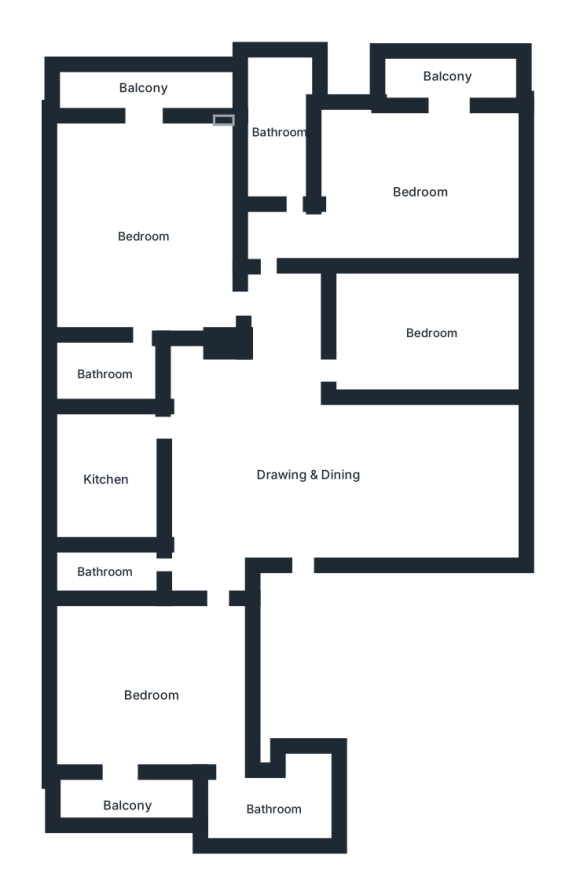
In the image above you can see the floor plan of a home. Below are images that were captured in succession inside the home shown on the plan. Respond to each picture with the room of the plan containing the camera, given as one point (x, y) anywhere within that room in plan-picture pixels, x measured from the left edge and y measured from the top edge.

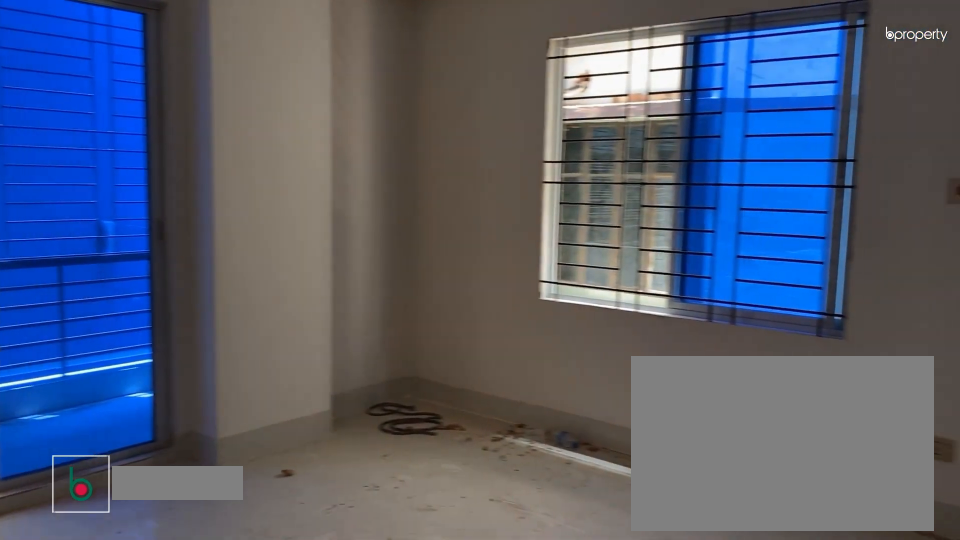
(152, 695)
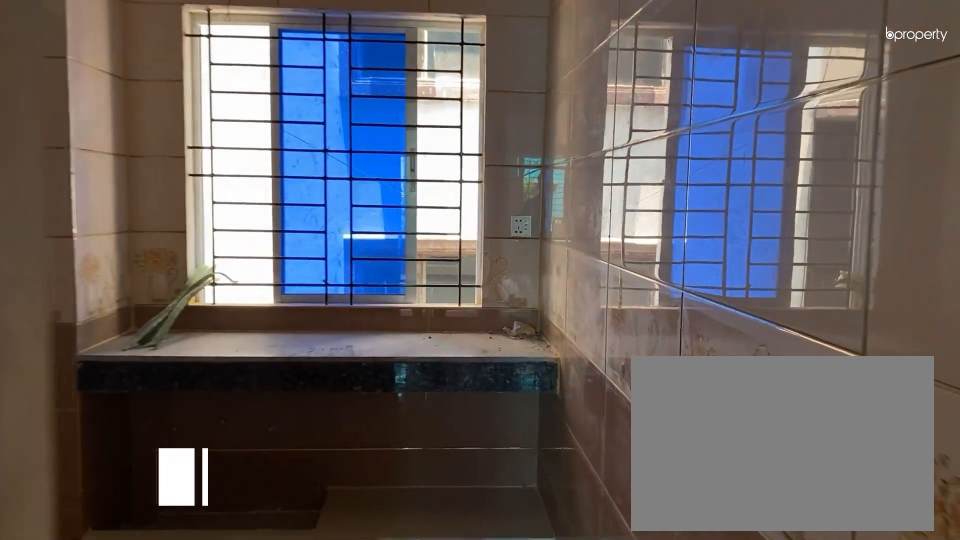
(107, 481)
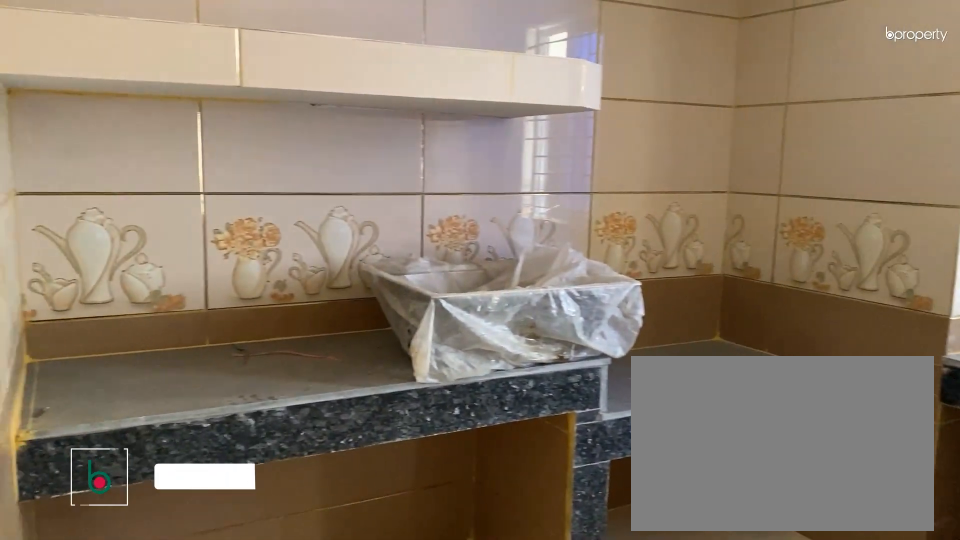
(107, 481)
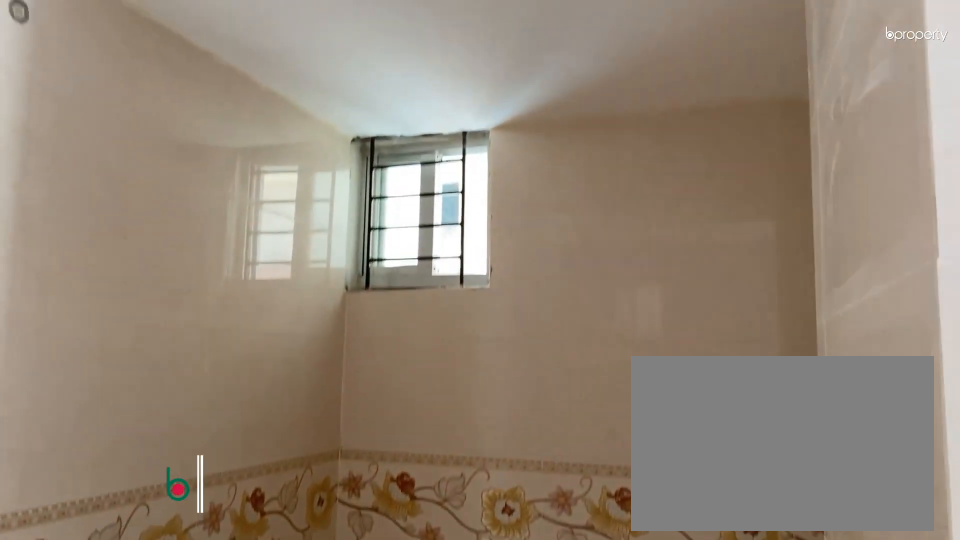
(105, 372)
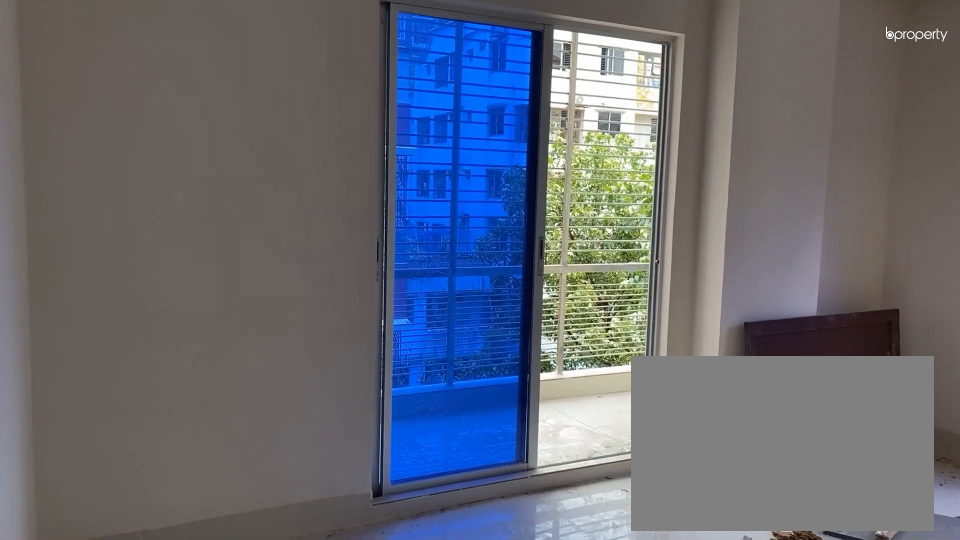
(423, 192)
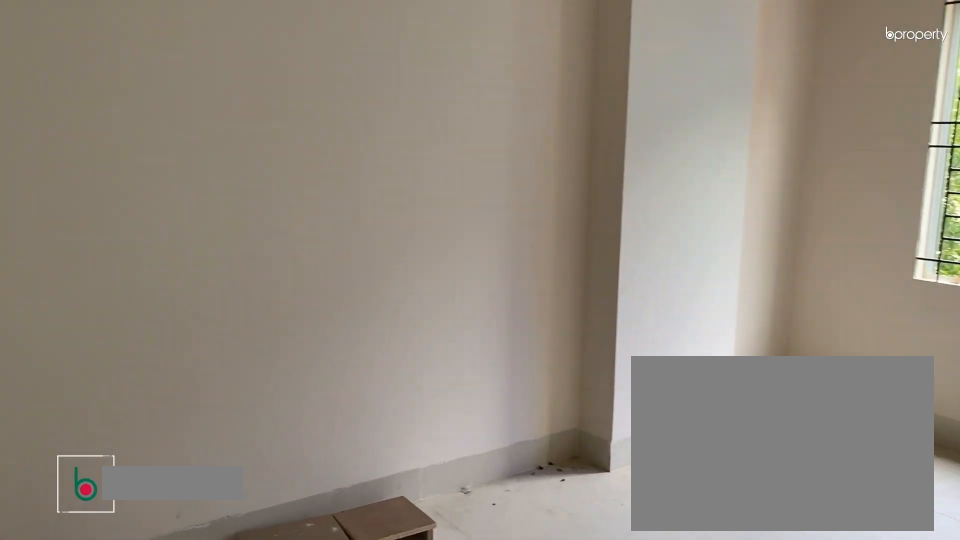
(429, 333)
